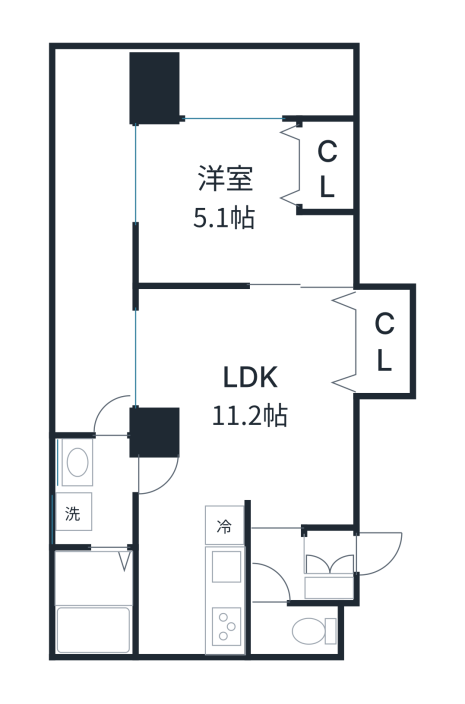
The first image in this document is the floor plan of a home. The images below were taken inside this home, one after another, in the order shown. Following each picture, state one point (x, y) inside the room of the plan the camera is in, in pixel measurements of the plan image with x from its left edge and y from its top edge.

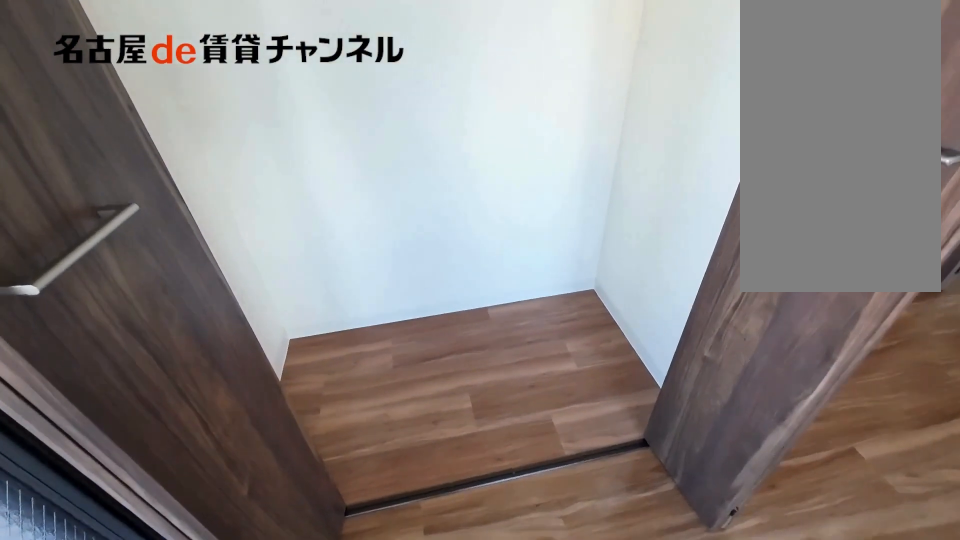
(328, 166)
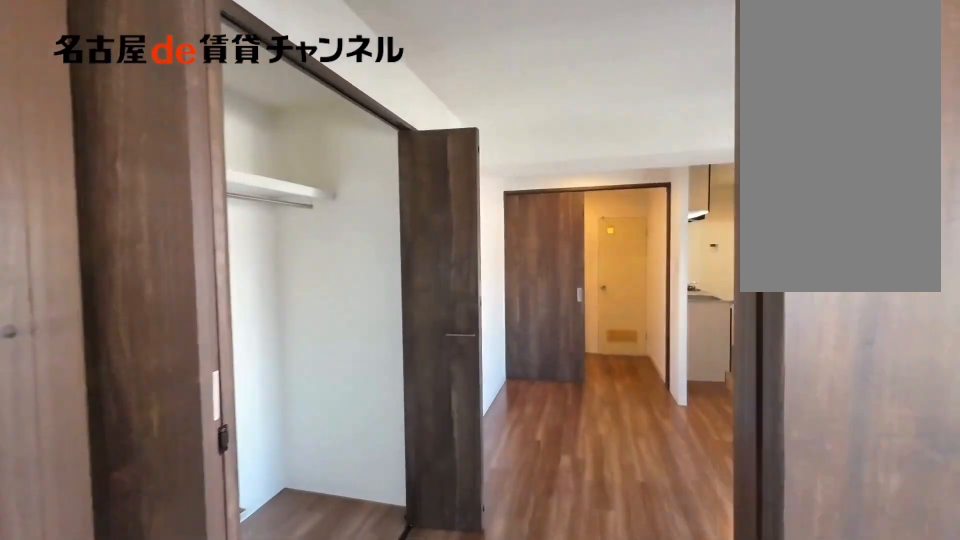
(245, 436)
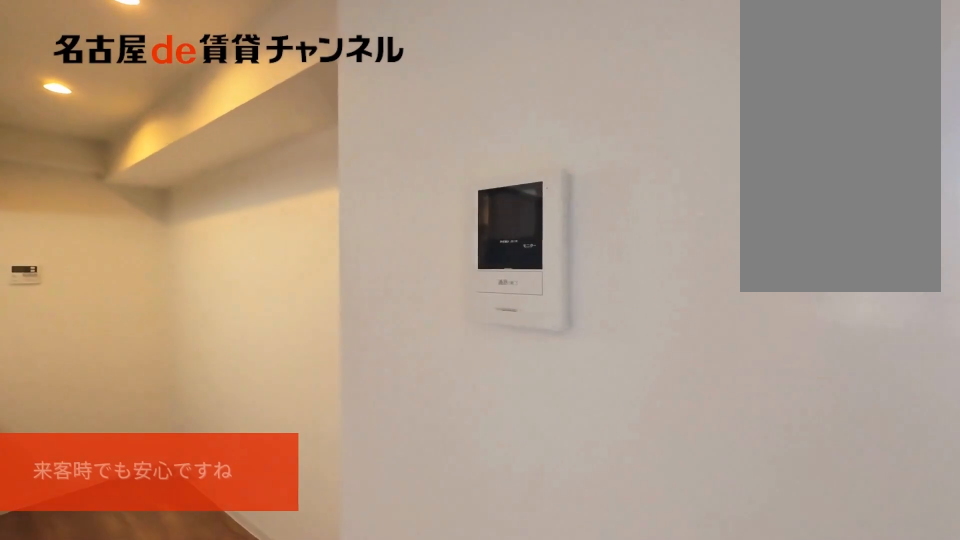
(245, 436)
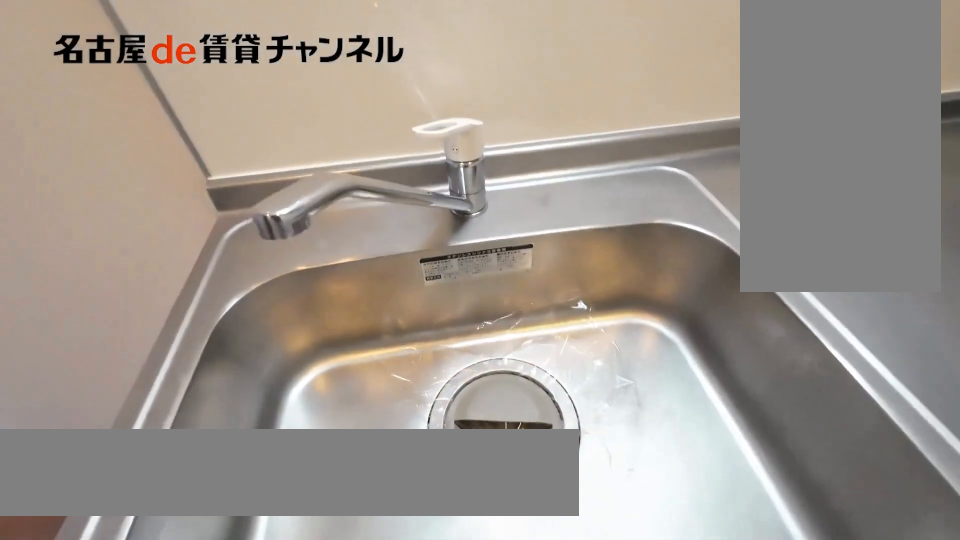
(227, 576)
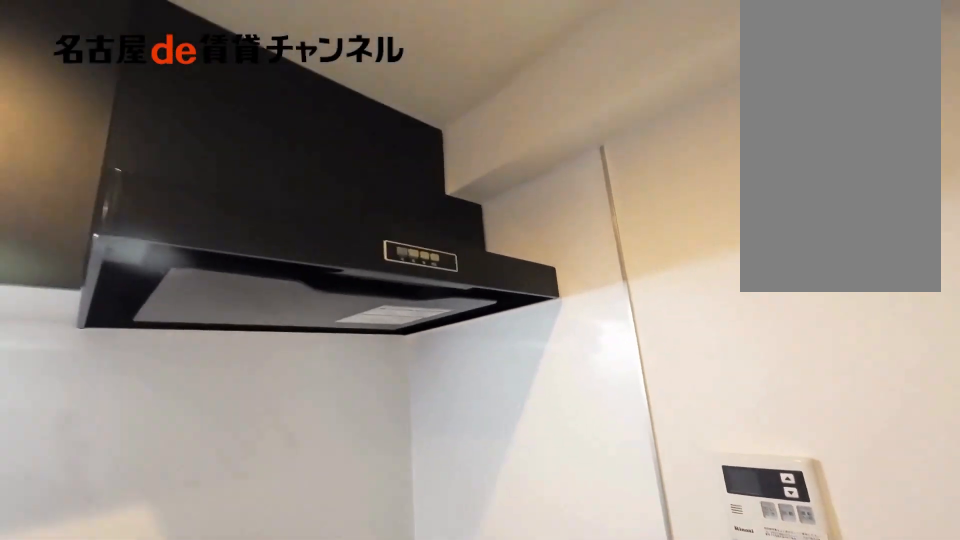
(227, 576)
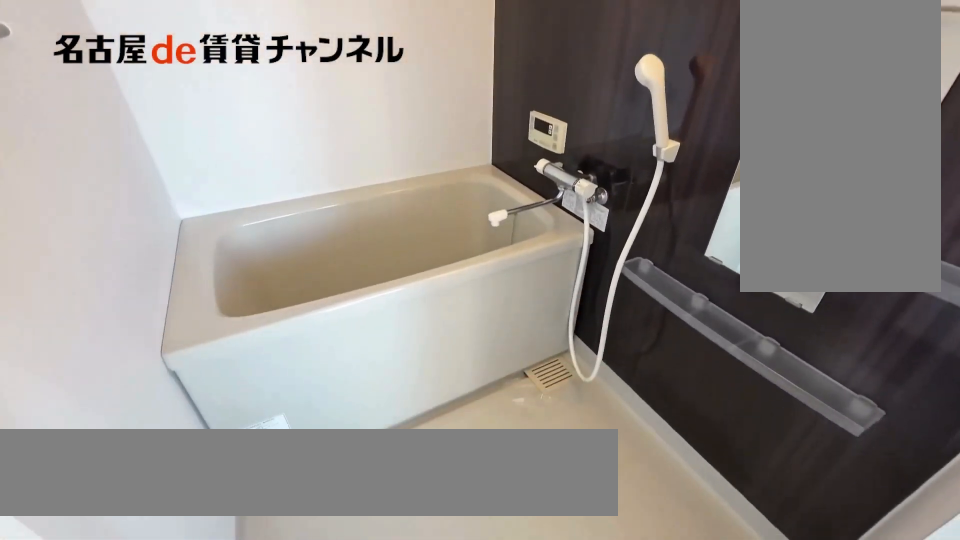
(97, 599)
